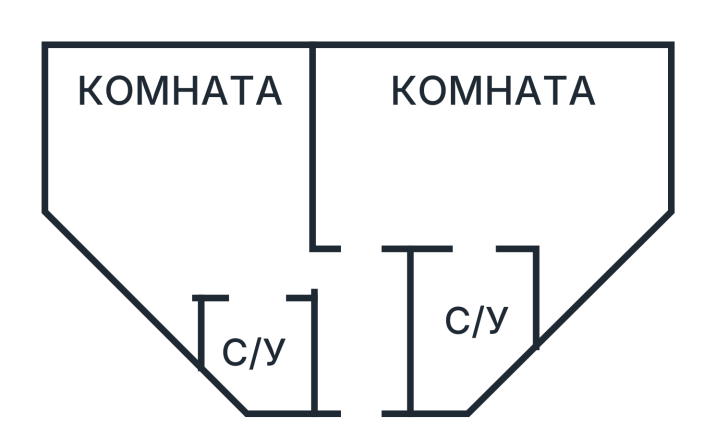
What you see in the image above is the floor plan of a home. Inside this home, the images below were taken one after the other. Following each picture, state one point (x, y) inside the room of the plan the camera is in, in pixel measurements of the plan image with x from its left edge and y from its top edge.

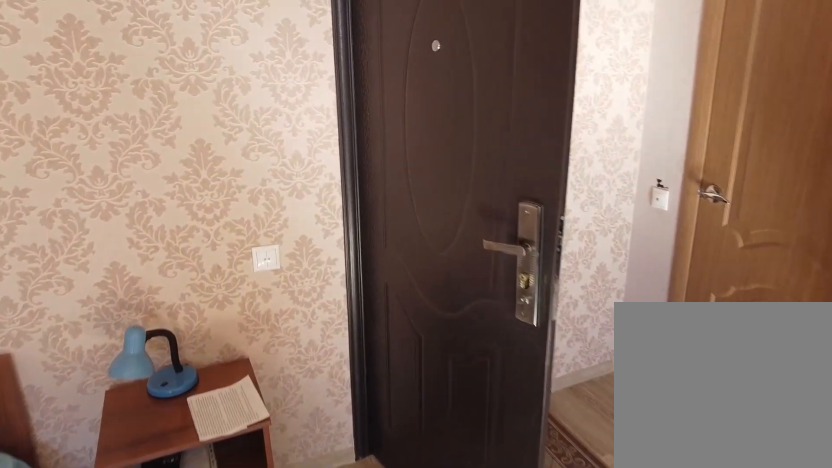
(279, 214)
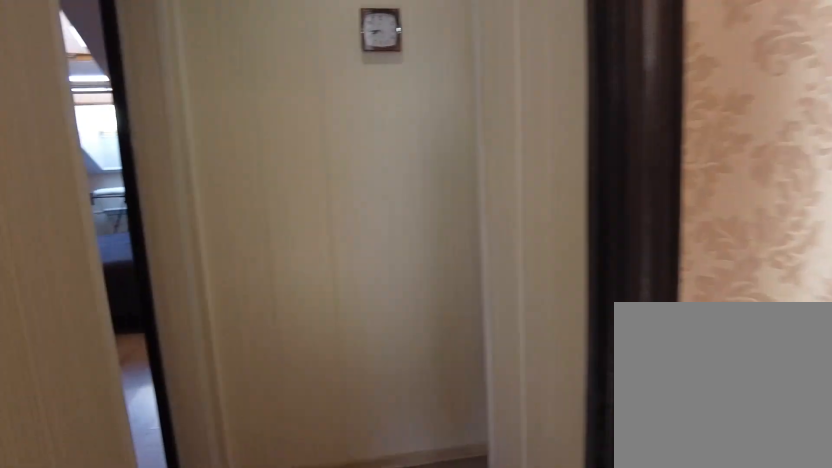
(294, 271)
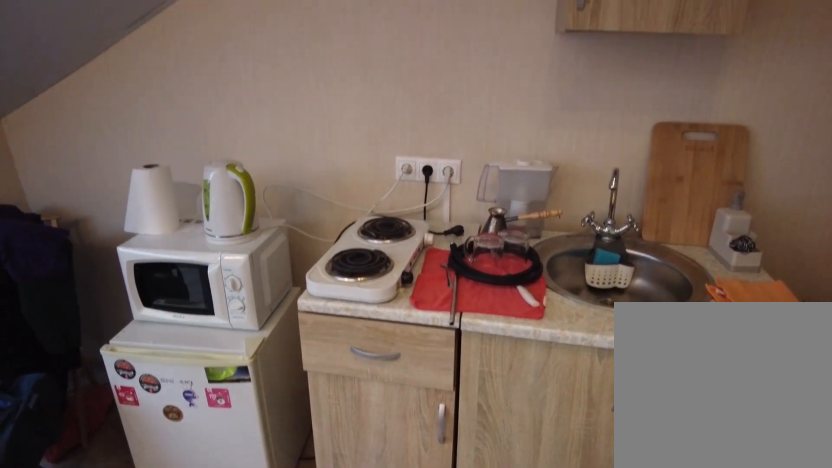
(395, 213)
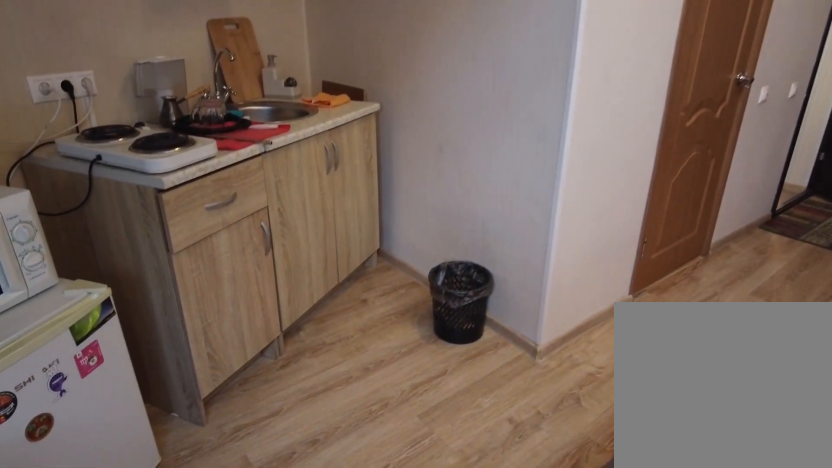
(636, 184)
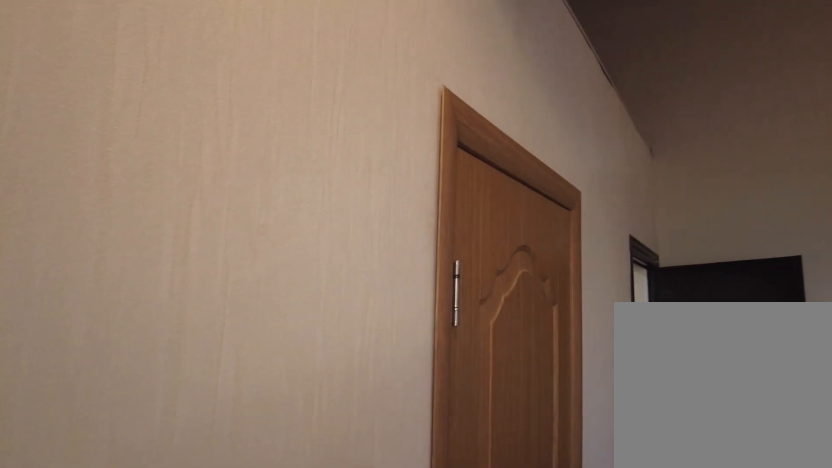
(479, 222)
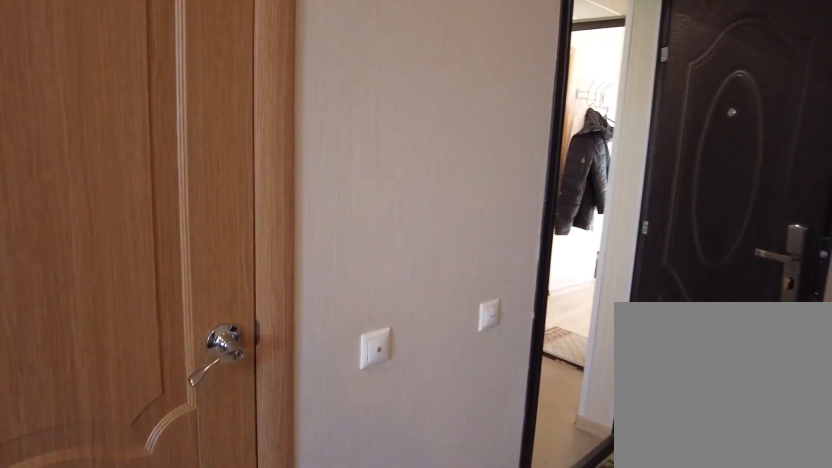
(479, 222)
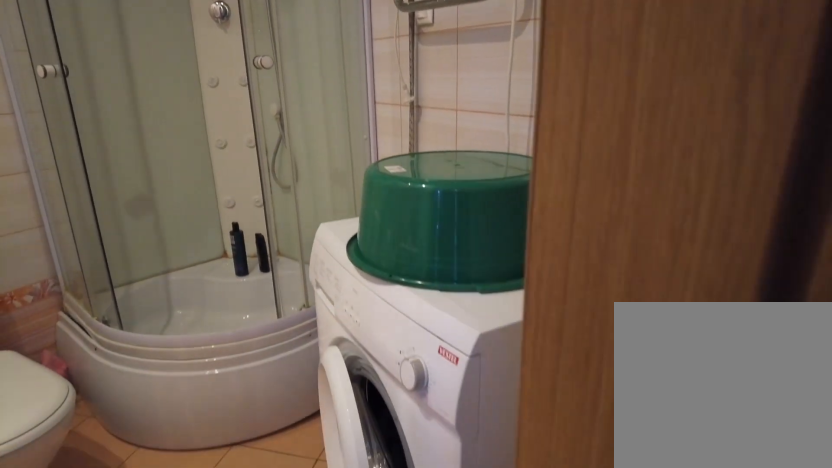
(485, 291)
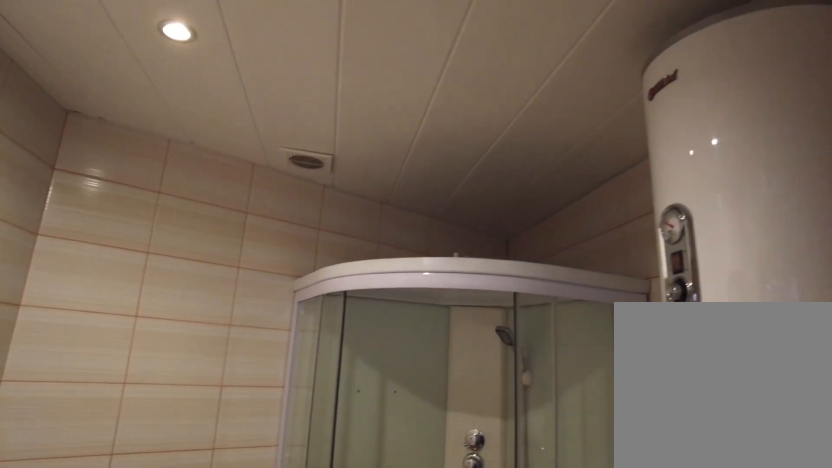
(485, 291)
